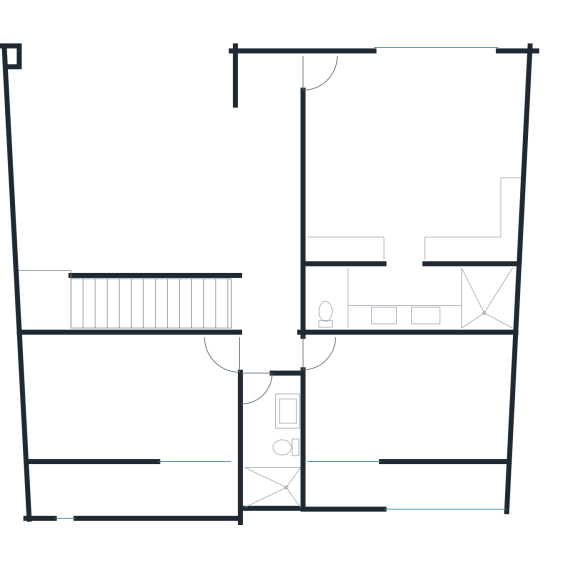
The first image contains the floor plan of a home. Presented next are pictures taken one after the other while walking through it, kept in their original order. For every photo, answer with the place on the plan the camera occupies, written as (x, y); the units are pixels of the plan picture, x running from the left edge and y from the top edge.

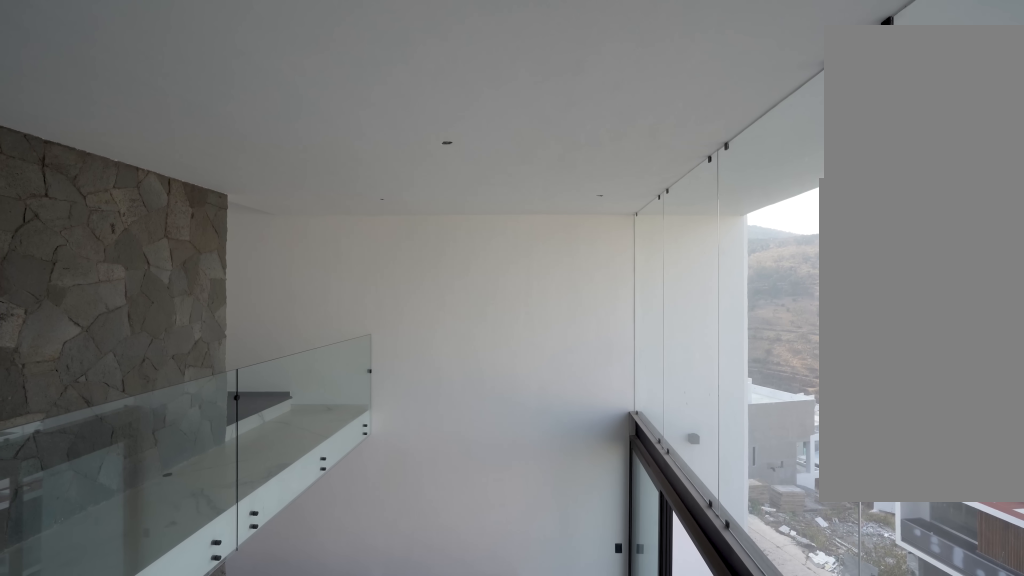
(249, 141)
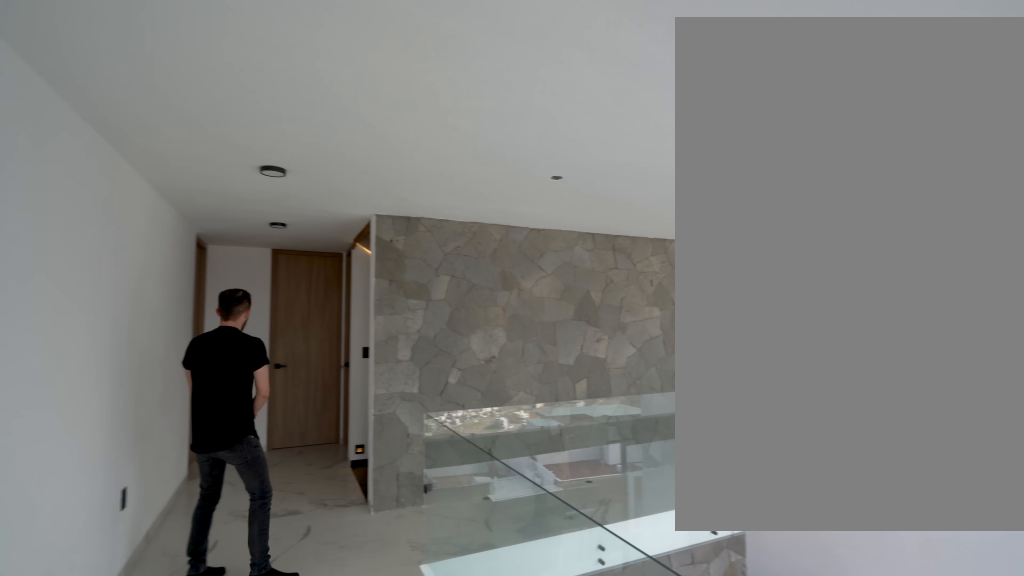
(246, 138)
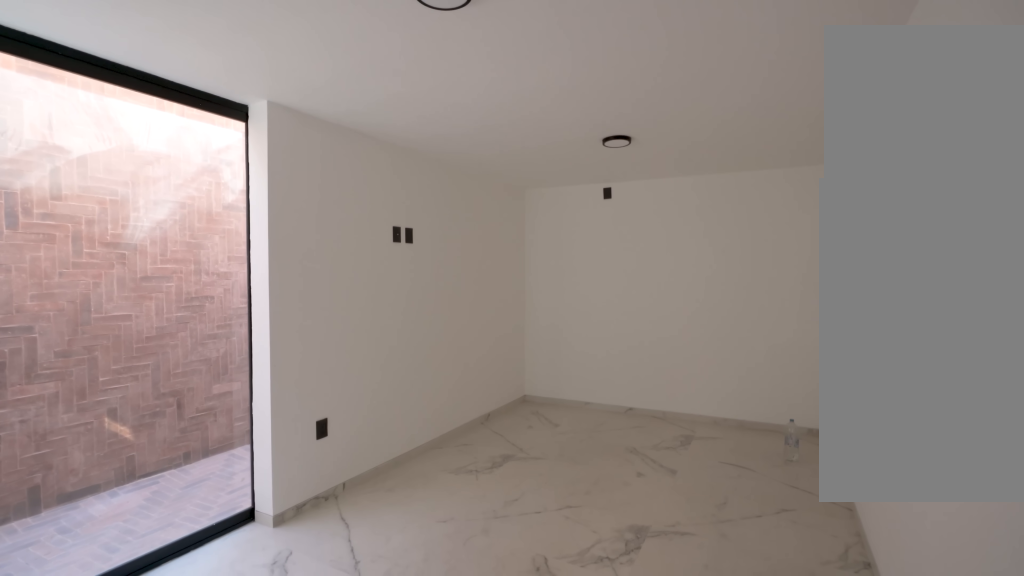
(232, 345)
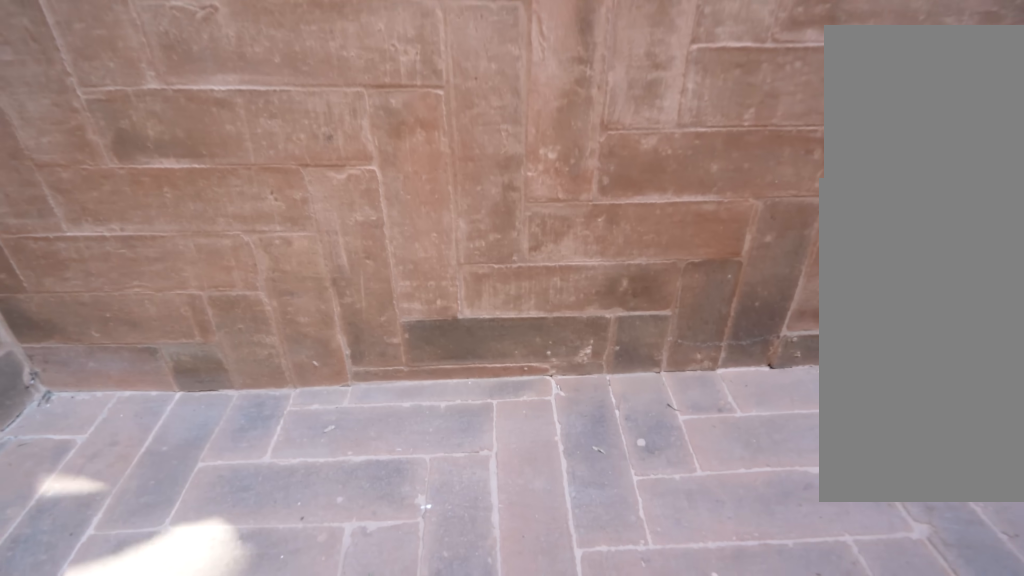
(198, 484)
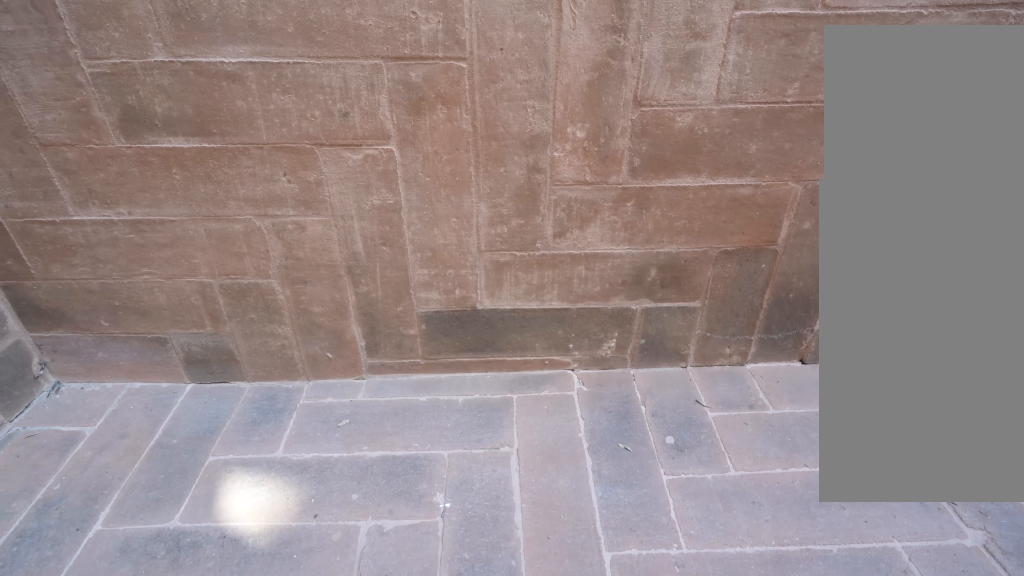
(197, 485)
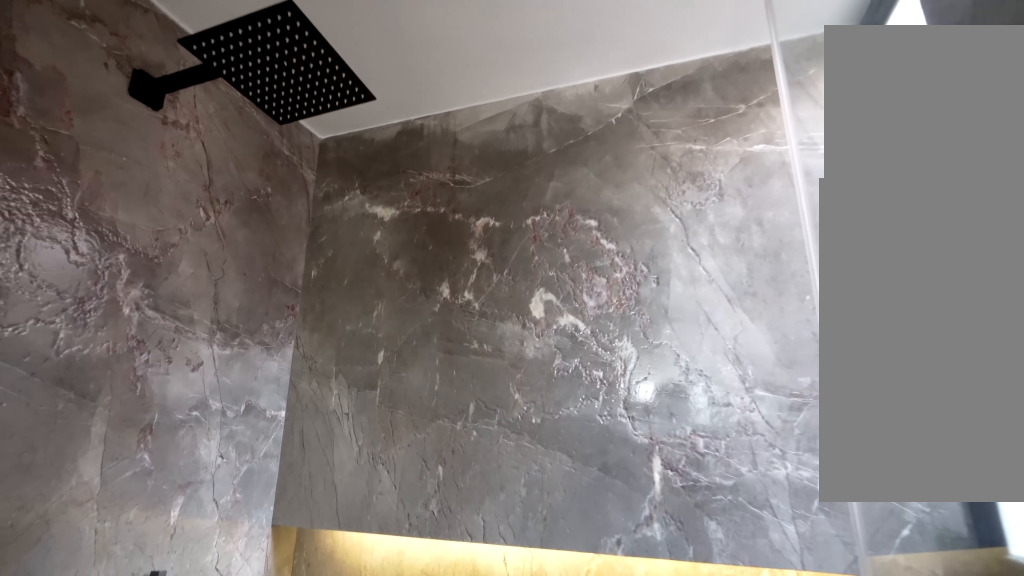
(265, 483)
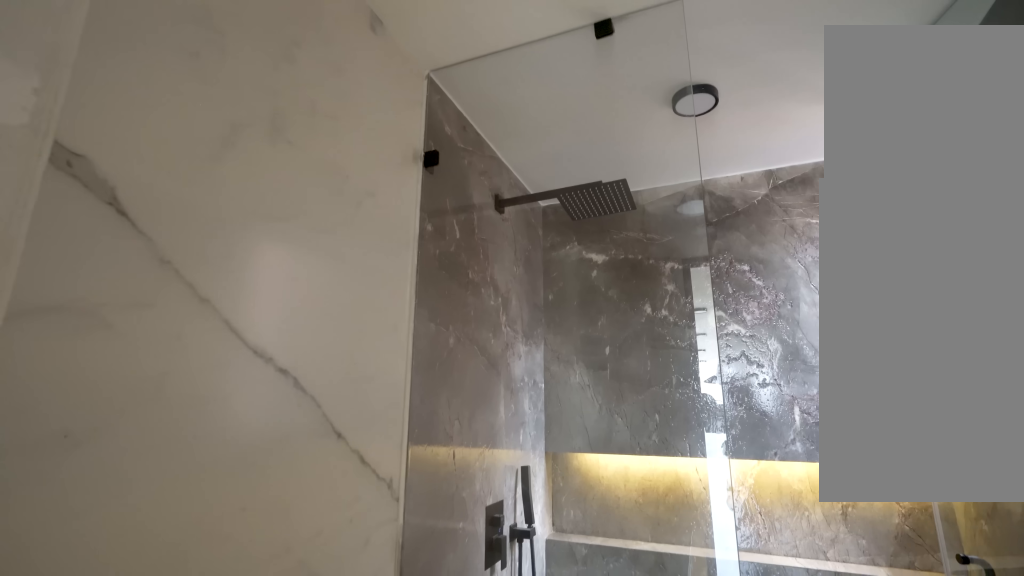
(262, 465)
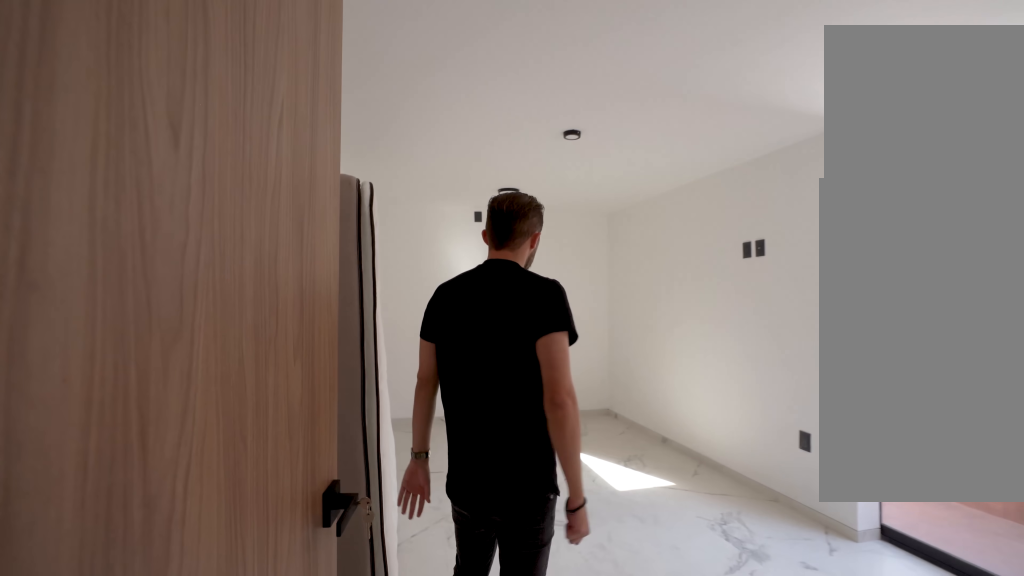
(269, 358)
